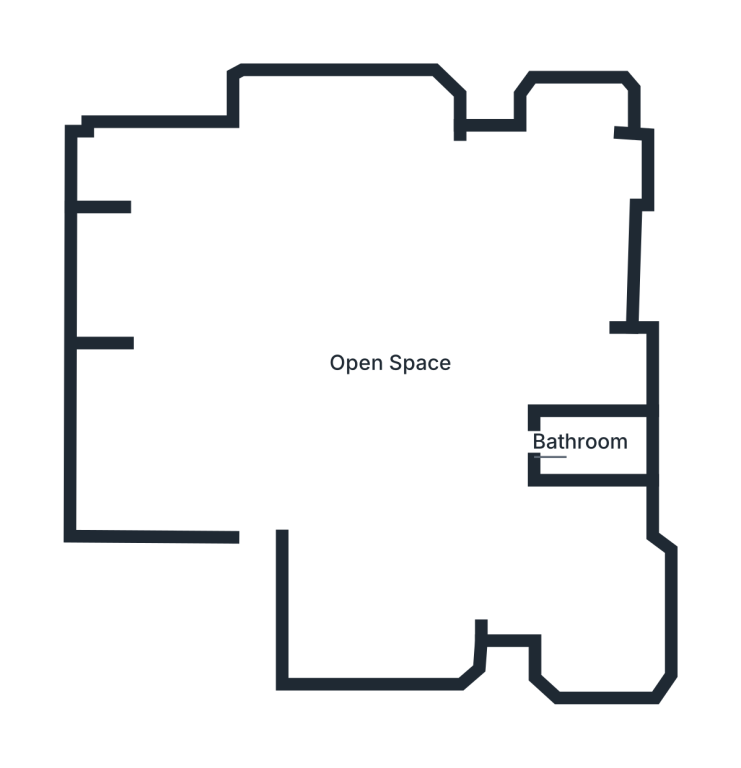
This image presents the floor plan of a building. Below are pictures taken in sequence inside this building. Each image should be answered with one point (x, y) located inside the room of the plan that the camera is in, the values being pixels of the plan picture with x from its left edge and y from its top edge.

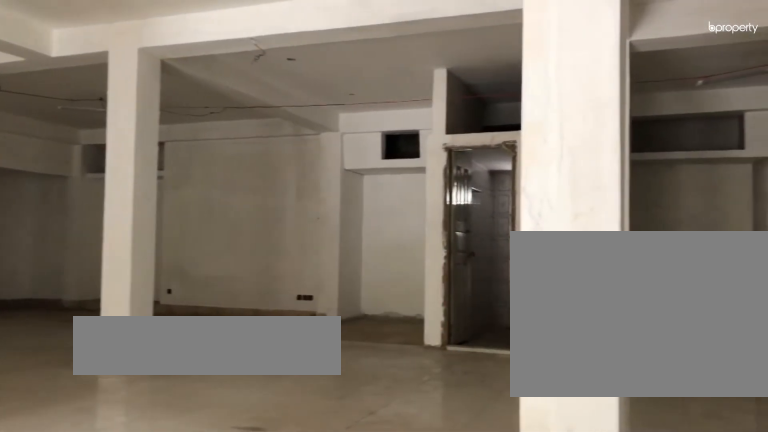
(278, 453)
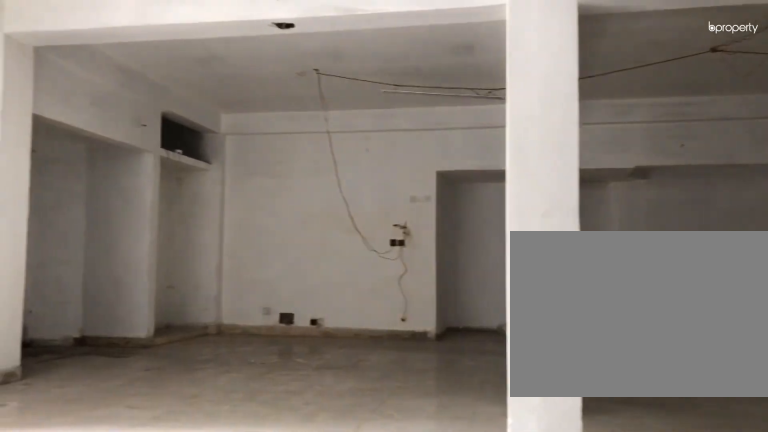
(278, 453)
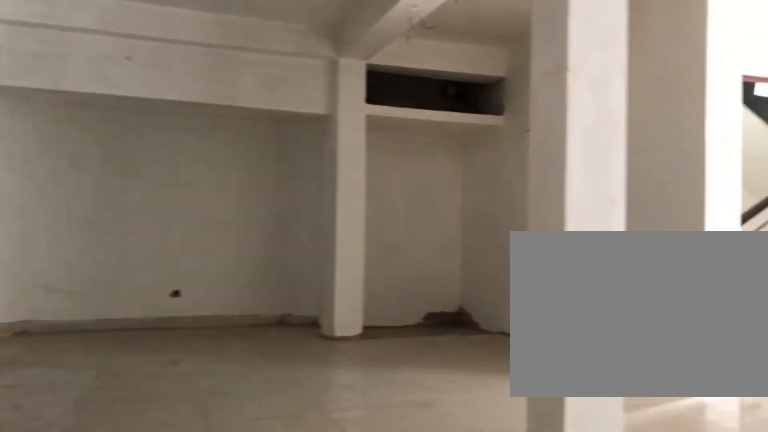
(465, 460)
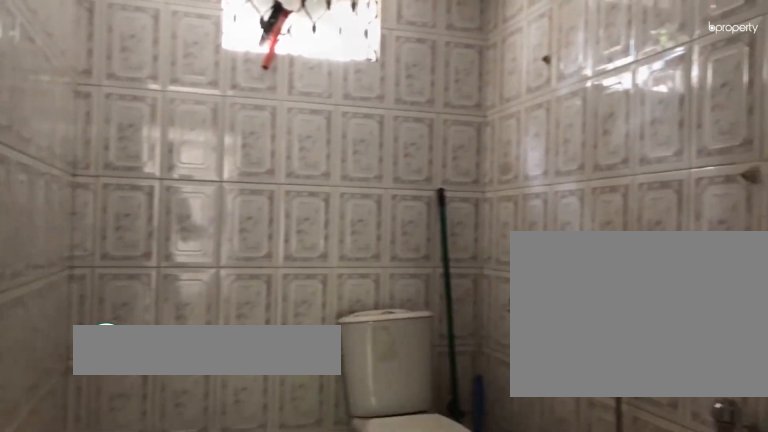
(590, 445)
